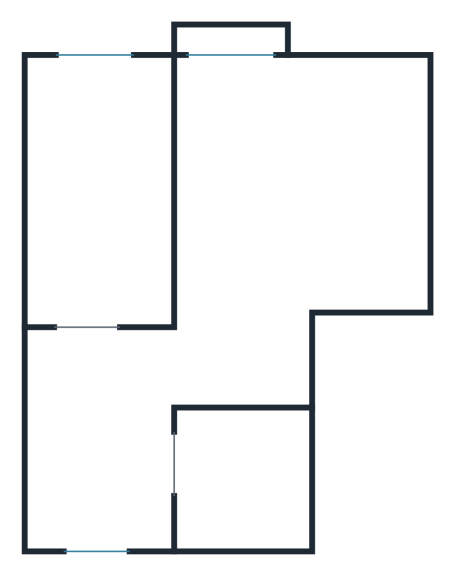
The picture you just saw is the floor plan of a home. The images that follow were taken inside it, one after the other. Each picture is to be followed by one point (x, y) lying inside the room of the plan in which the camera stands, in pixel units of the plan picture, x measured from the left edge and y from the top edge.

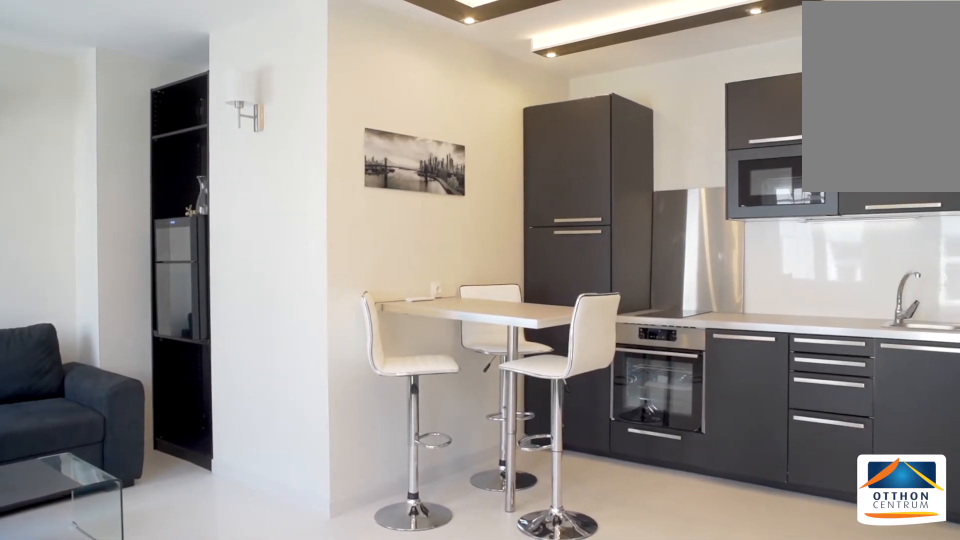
(274, 208)
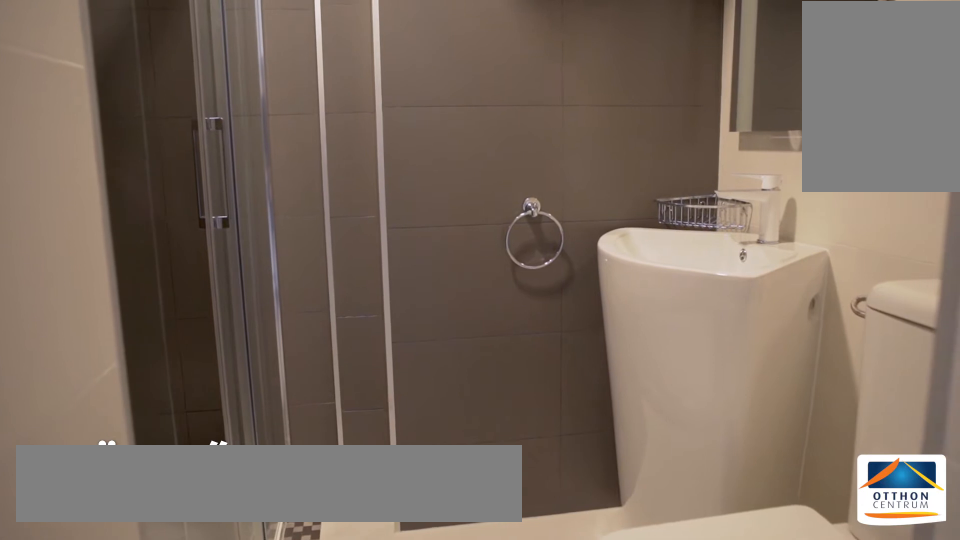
(243, 477)
